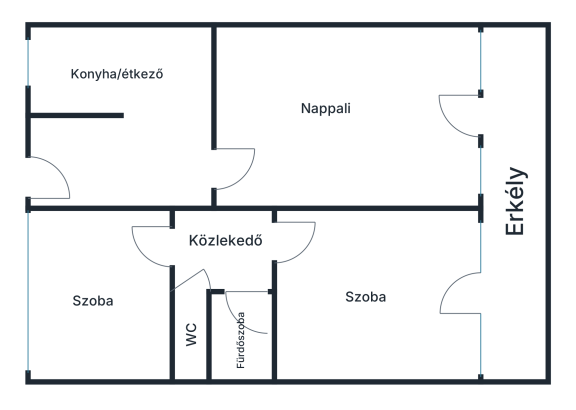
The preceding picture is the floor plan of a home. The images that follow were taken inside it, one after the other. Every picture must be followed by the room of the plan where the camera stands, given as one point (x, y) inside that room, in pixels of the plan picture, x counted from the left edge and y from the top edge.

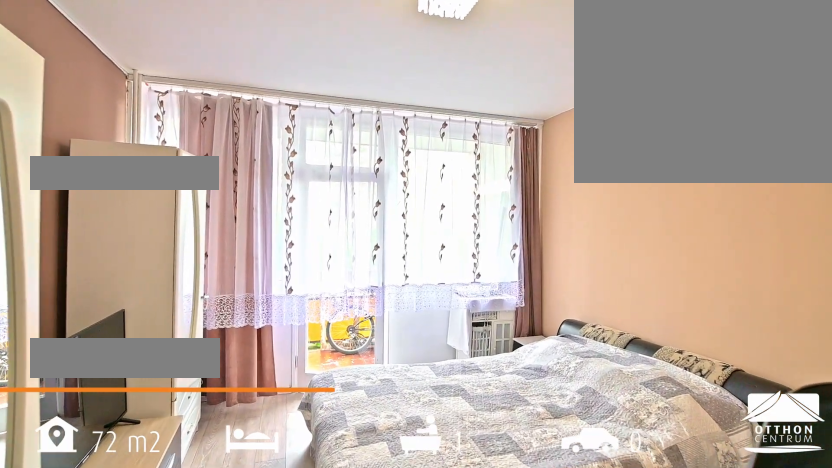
(366, 322)
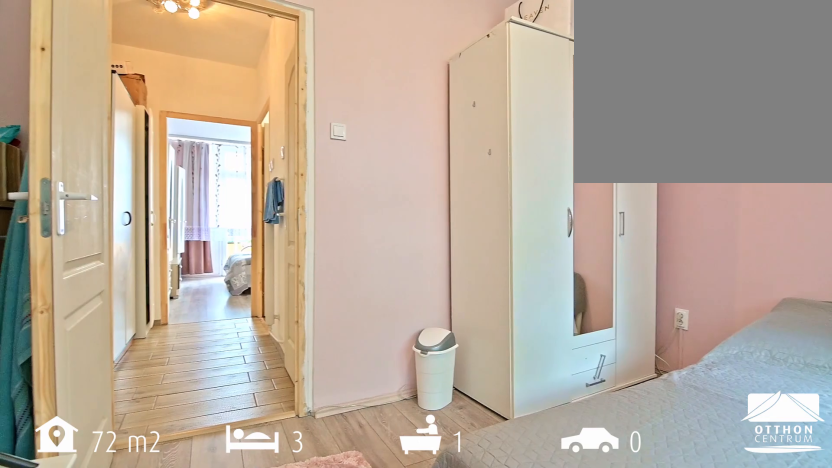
(96, 328)
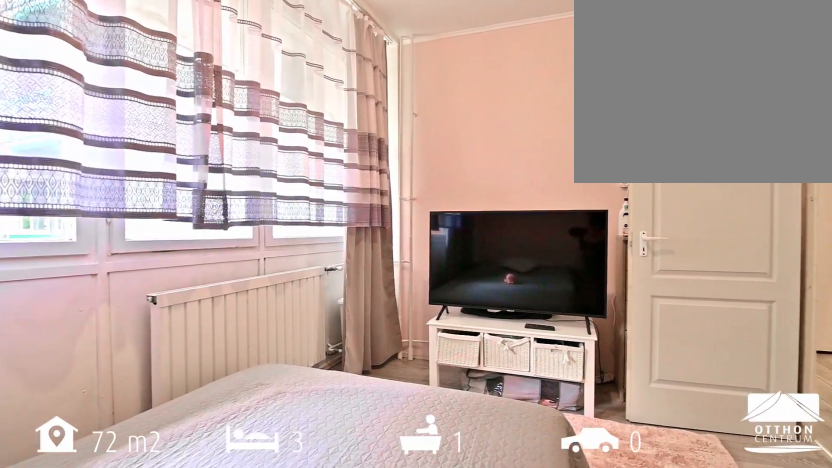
(96, 328)
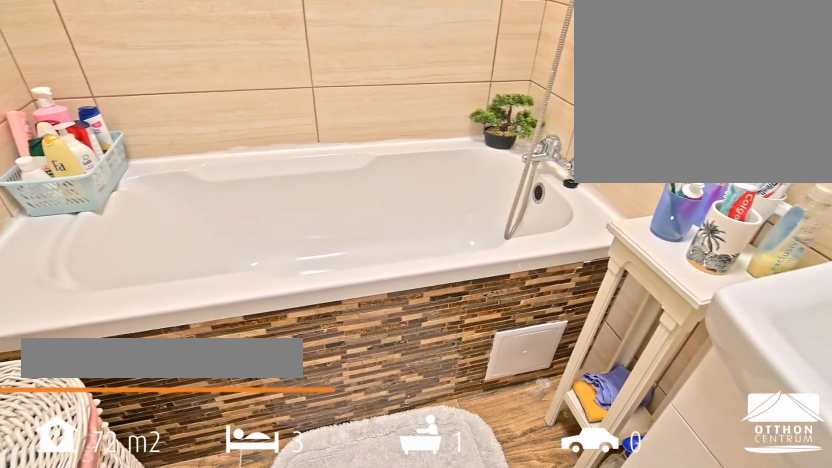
(258, 342)
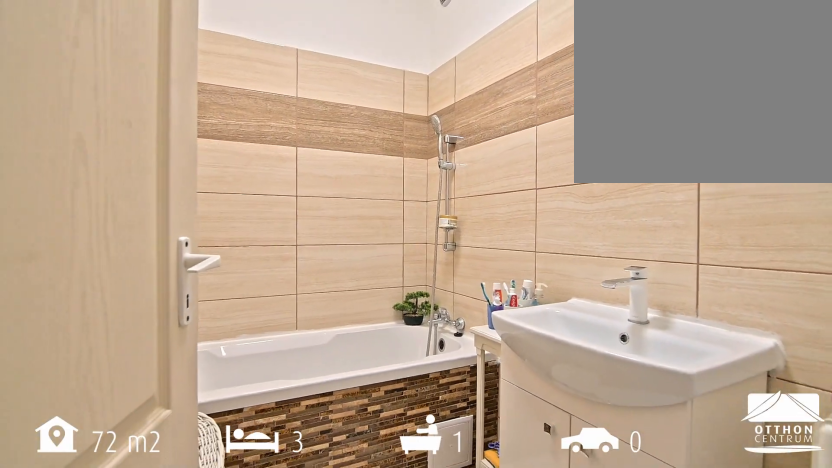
(258, 342)
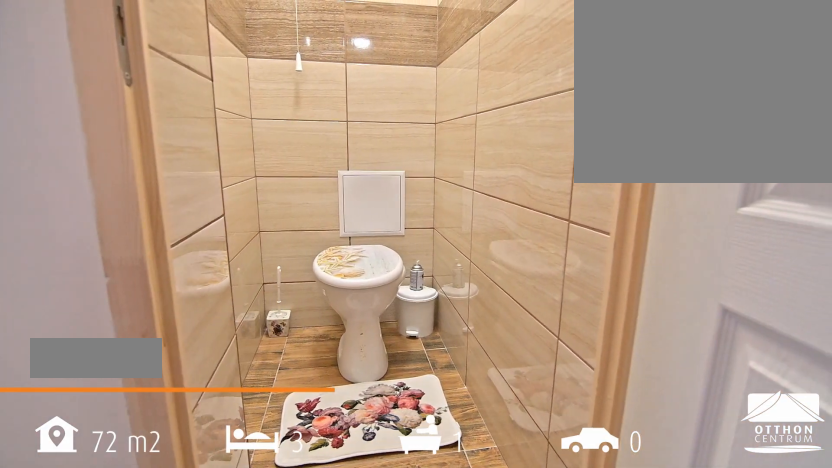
(192, 359)
